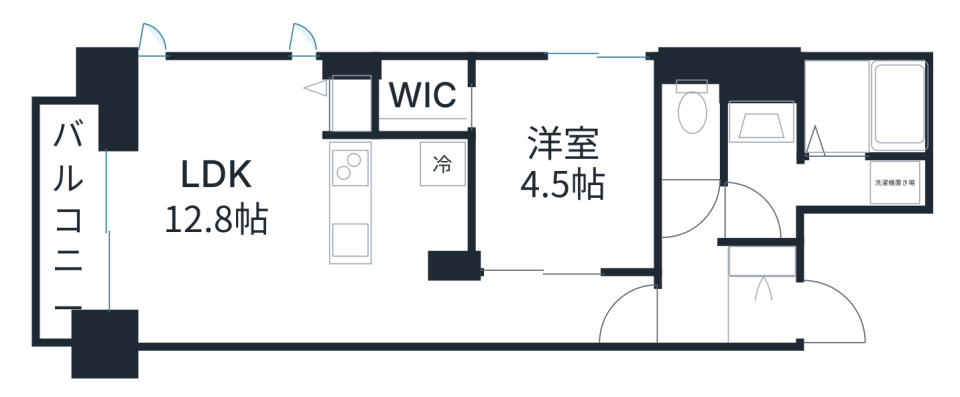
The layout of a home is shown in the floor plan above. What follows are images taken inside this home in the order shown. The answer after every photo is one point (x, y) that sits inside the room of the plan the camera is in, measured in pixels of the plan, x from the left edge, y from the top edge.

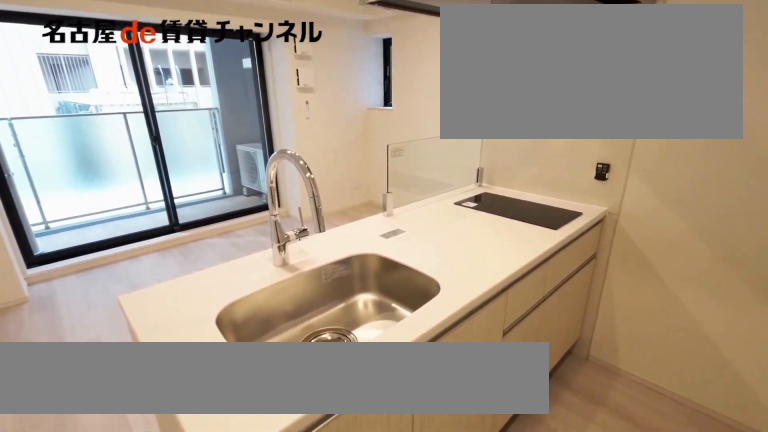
(400, 205)
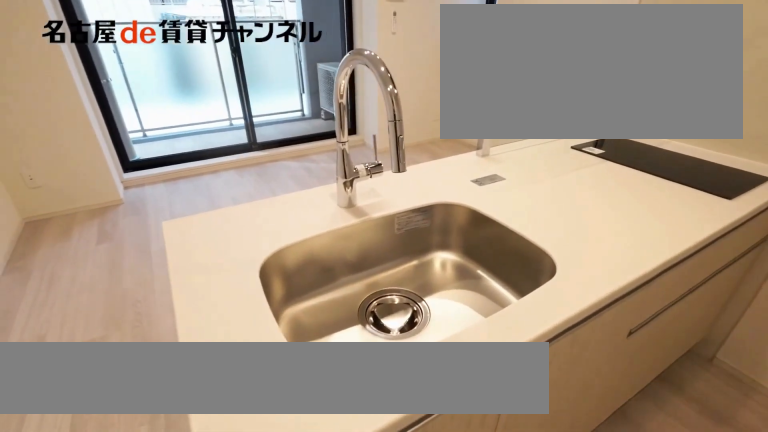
(400, 205)
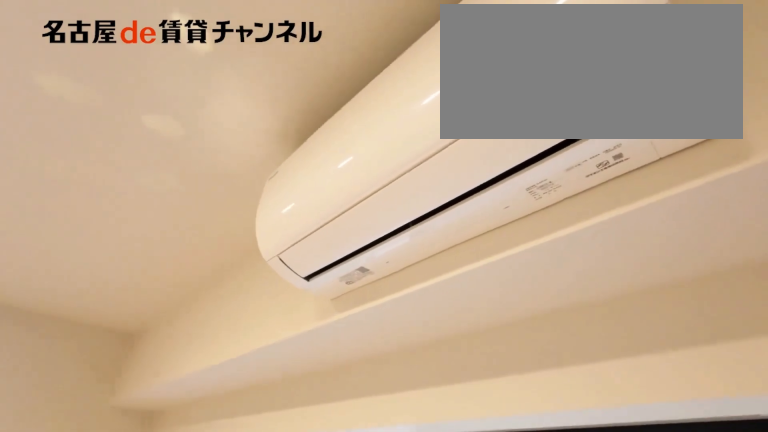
(215, 201)
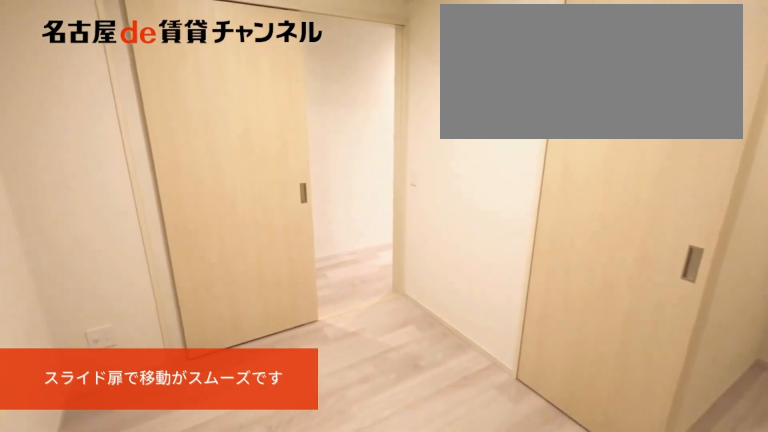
(564, 165)
